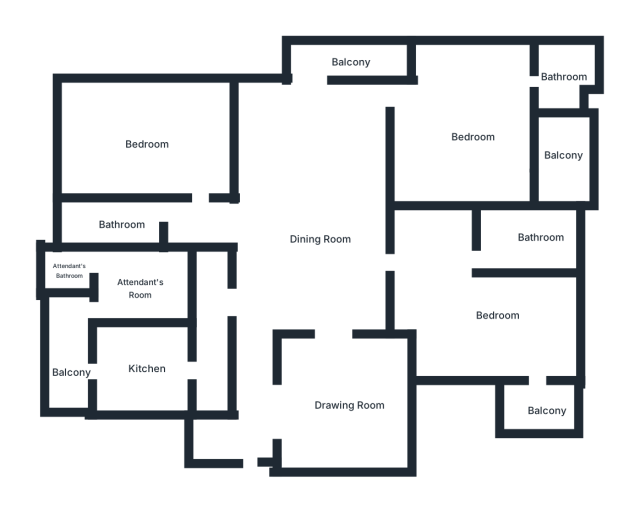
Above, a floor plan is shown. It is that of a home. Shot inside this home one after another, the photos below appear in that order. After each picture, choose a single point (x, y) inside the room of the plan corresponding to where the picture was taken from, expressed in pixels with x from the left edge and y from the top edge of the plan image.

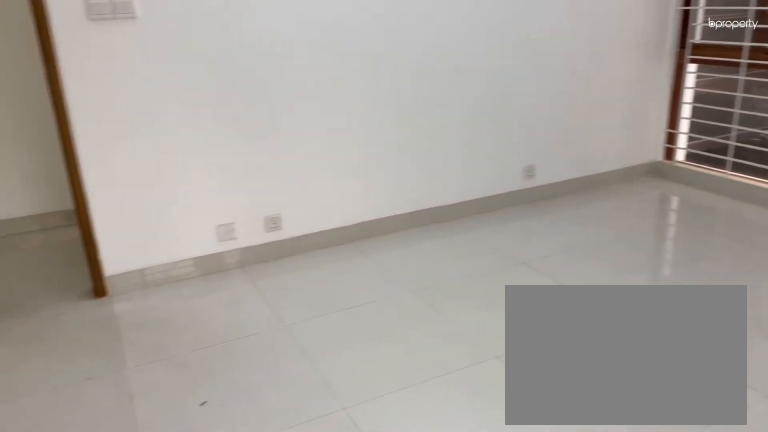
(146, 146)
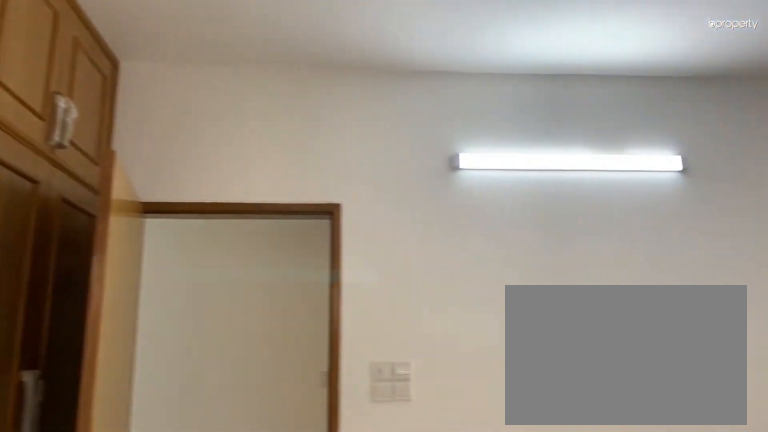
(146, 146)
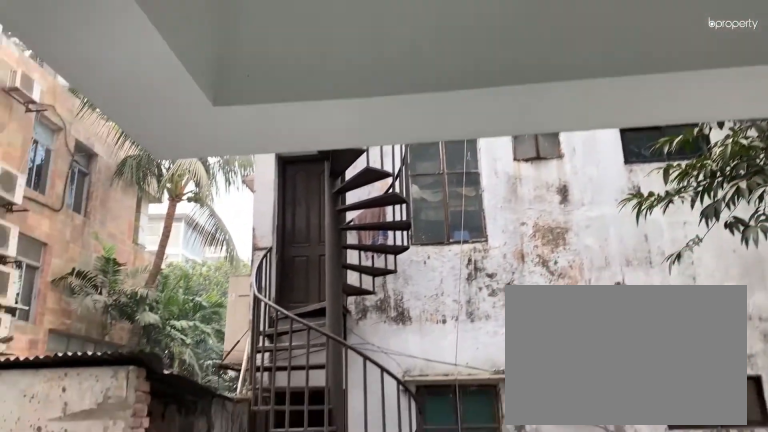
(347, 60)
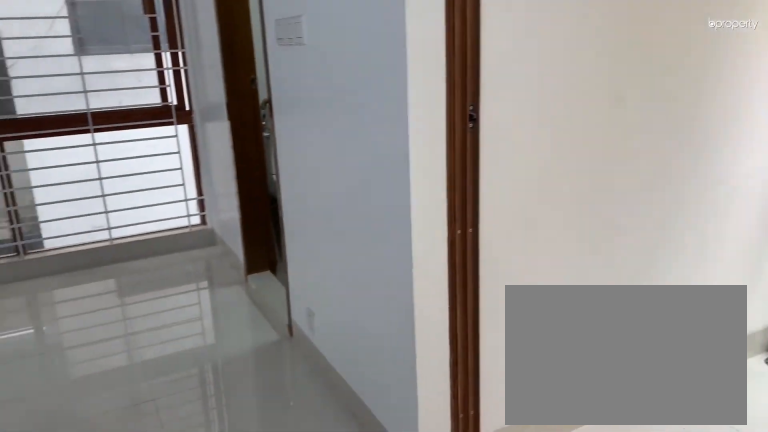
(474, 135)
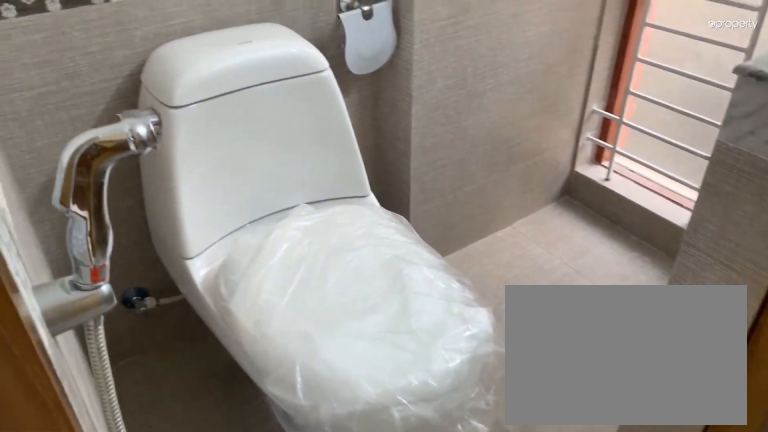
(566, 80)
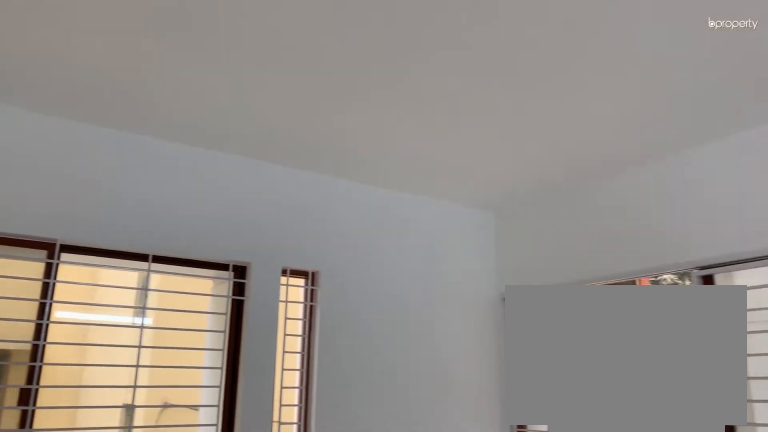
(498, 313)
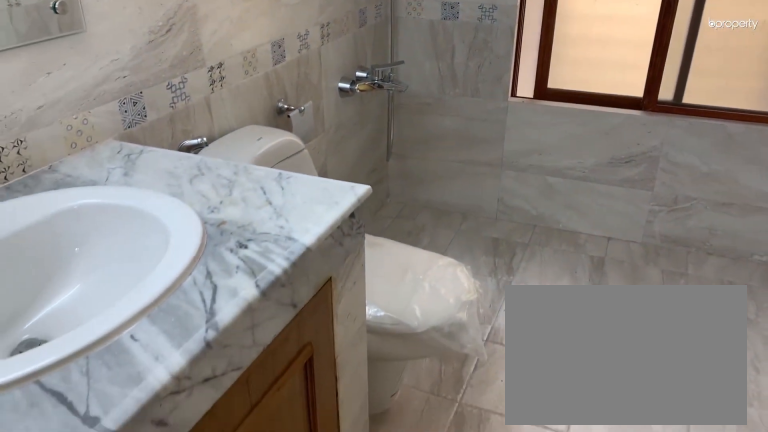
(538, 239)
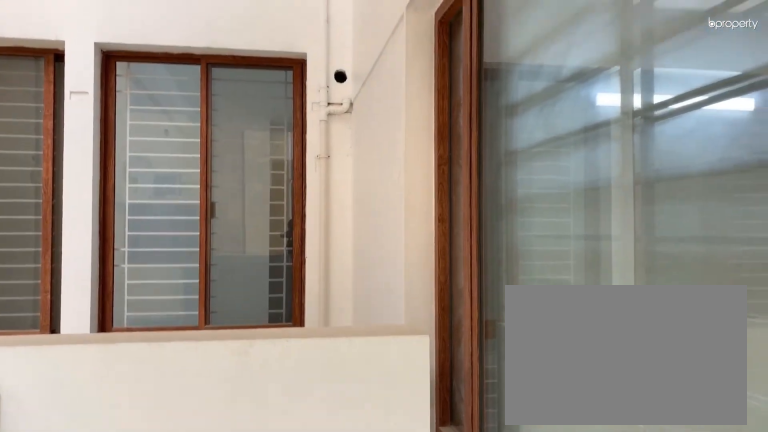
(542, 407)
